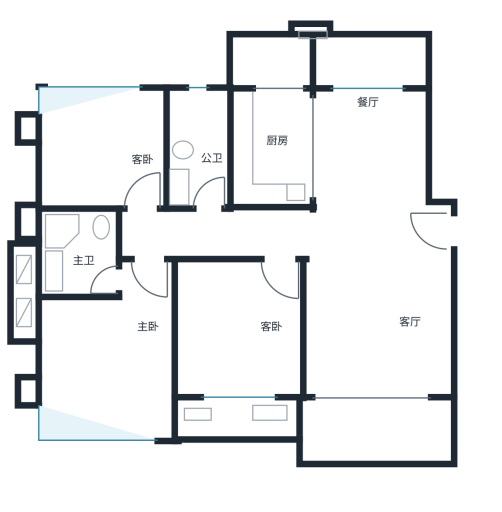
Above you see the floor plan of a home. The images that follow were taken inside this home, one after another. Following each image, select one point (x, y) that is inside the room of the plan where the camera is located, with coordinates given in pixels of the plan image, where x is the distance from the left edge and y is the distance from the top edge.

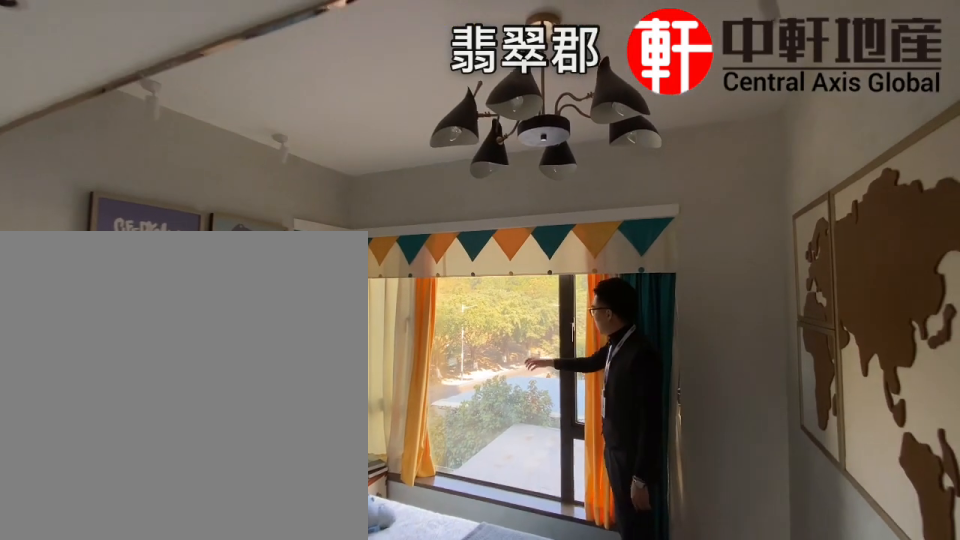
(107, 156)
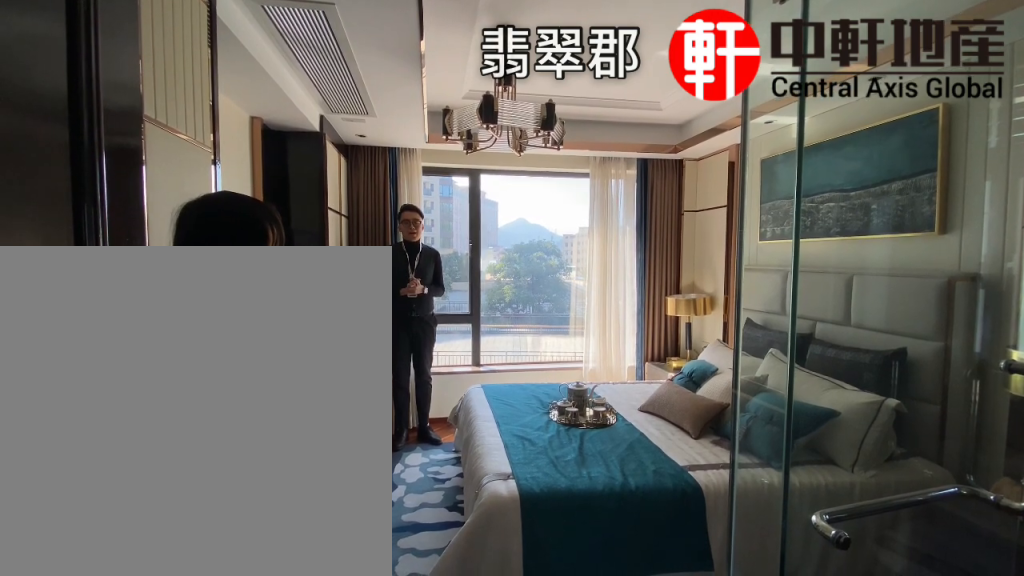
(102, 357)
